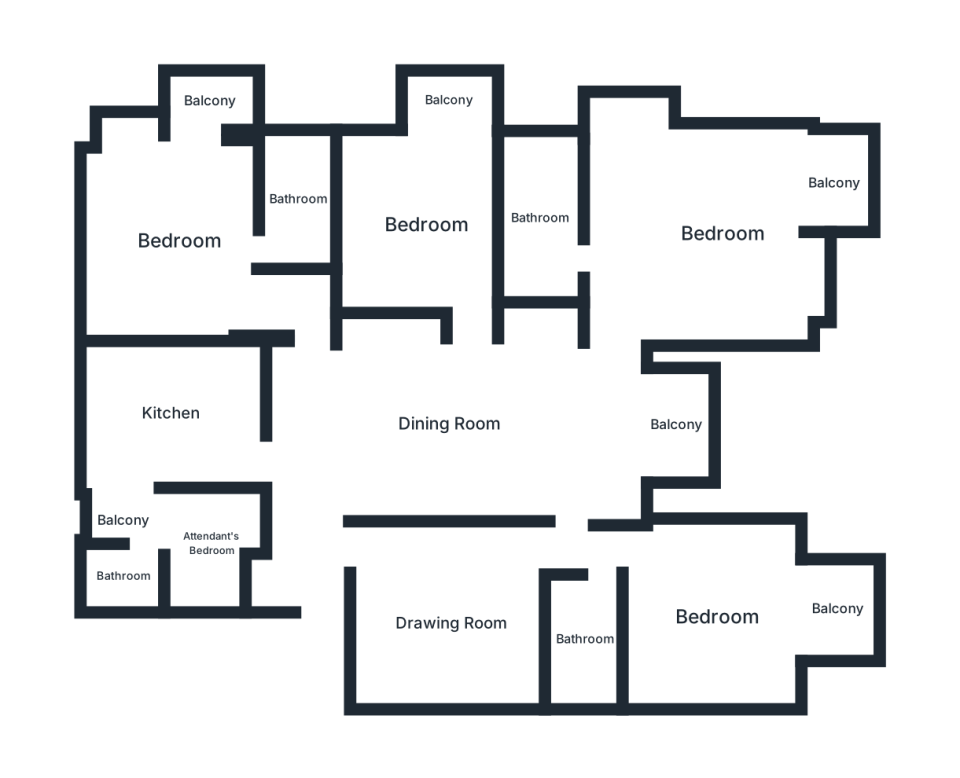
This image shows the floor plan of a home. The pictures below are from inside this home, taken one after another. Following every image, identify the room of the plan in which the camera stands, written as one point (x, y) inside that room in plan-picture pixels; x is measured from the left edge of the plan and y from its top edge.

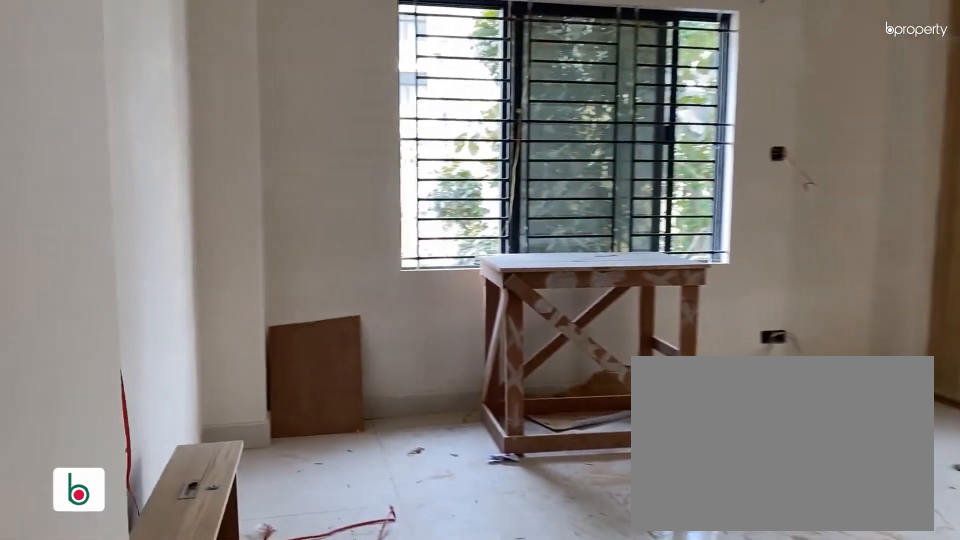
(177, 241)
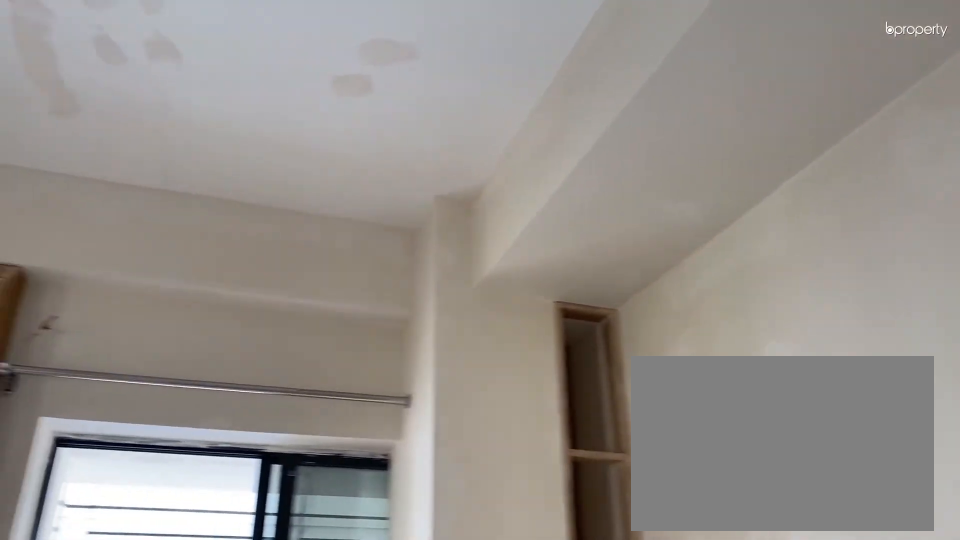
(177, 241)
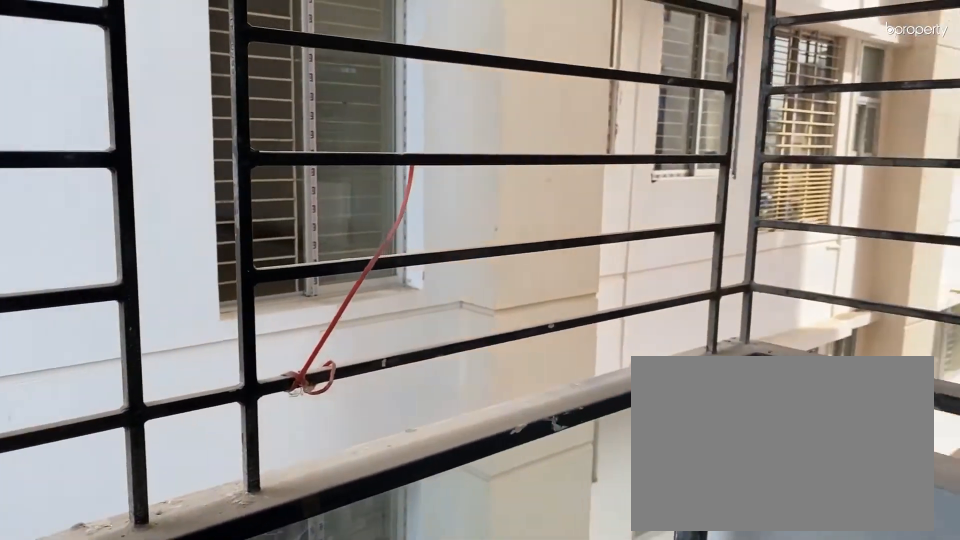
(212, 100)
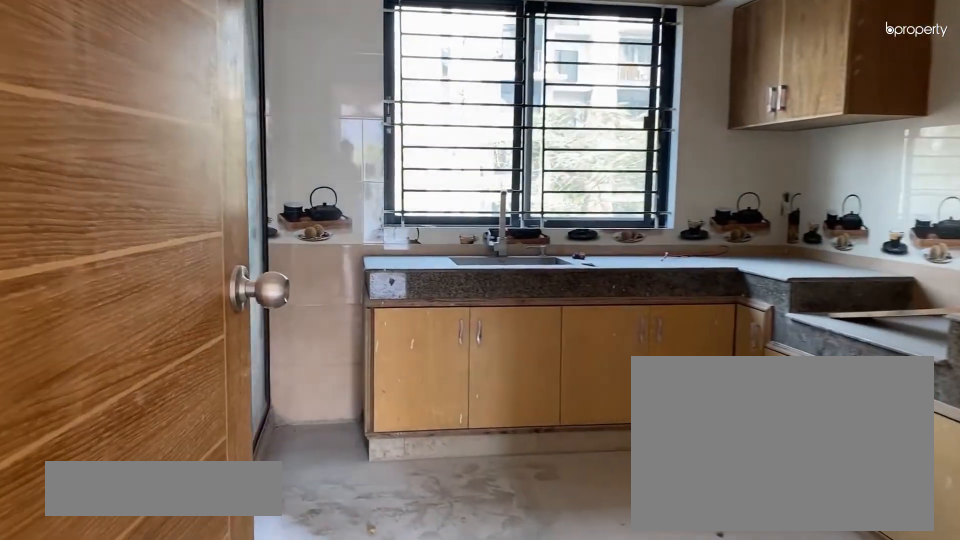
(170, 411)
